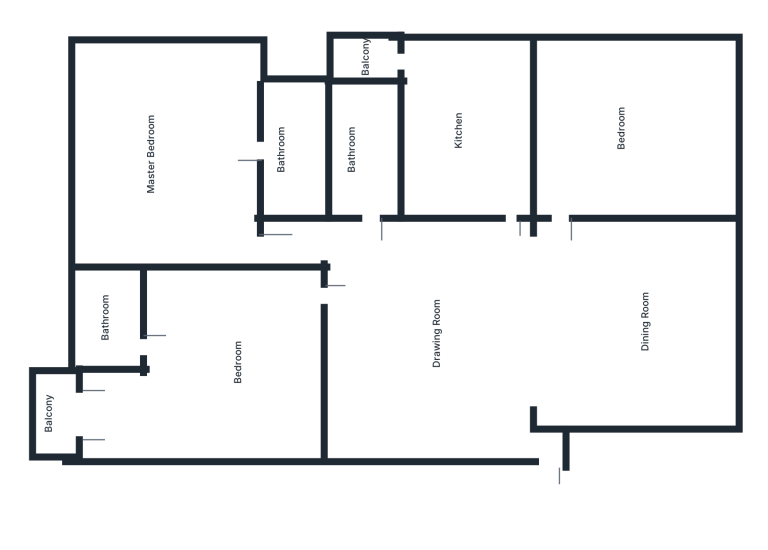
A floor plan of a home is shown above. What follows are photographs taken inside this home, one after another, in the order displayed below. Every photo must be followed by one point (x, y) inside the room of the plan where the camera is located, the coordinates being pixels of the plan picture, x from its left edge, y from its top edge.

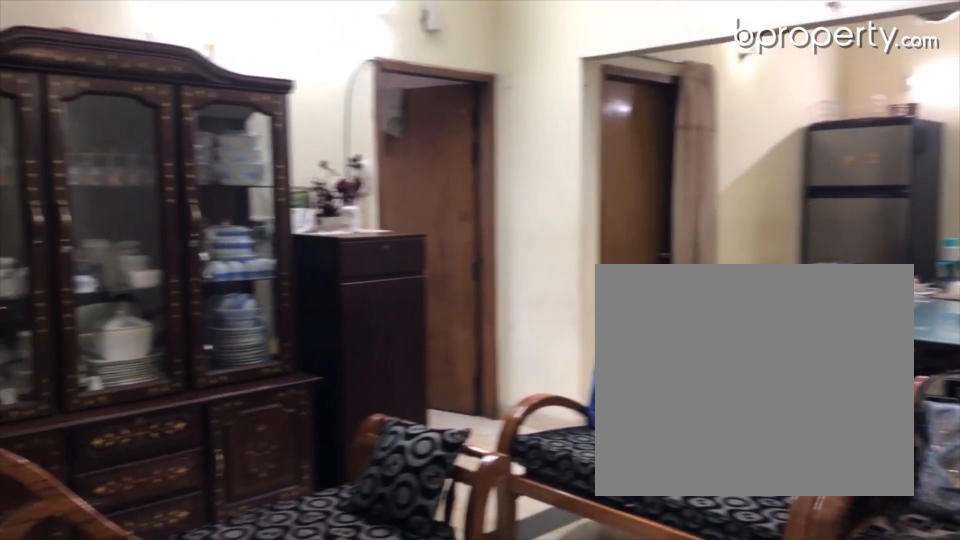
(518, 315)
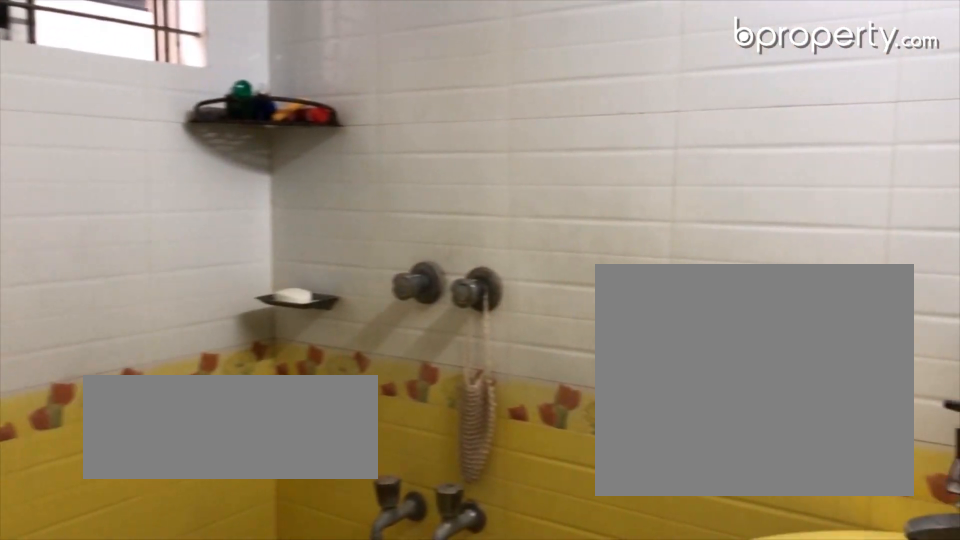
(111, 315)
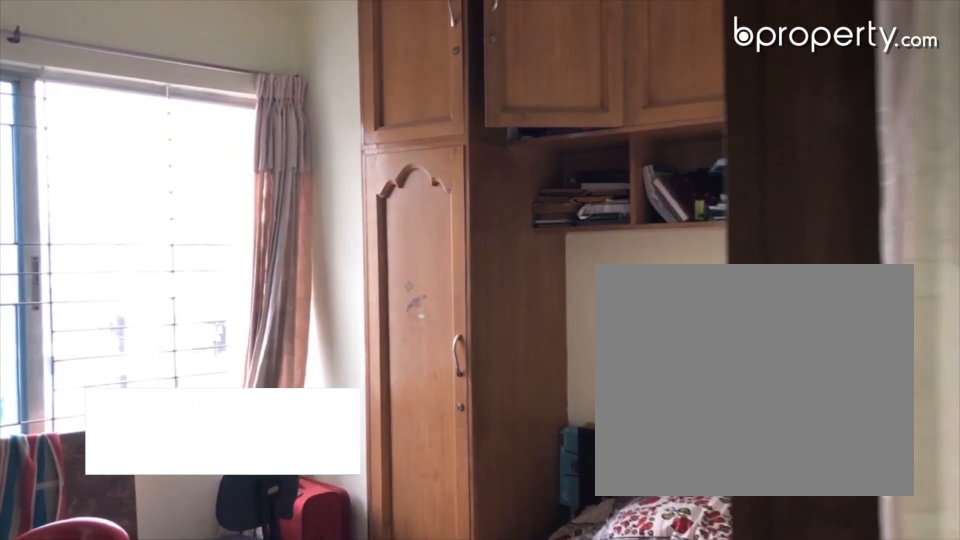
(619, 127)
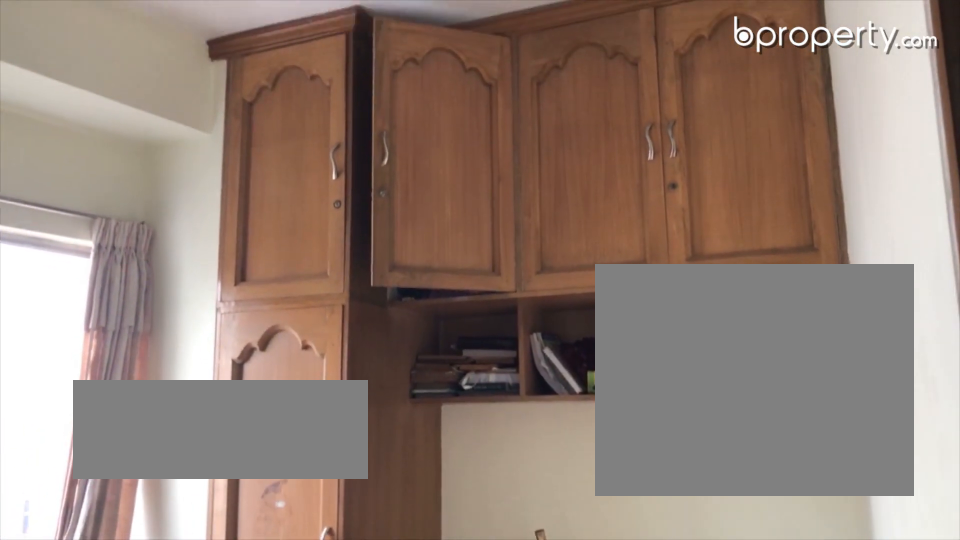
(619, 126)
